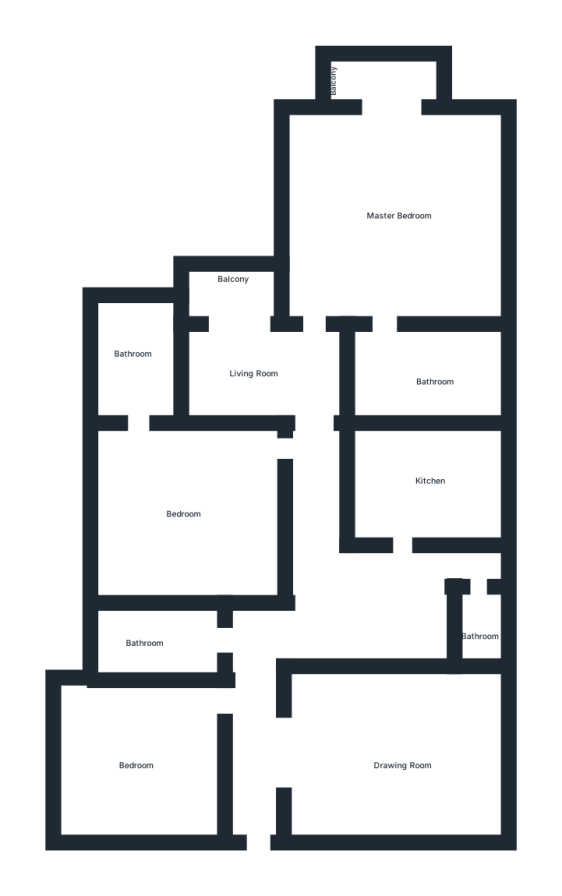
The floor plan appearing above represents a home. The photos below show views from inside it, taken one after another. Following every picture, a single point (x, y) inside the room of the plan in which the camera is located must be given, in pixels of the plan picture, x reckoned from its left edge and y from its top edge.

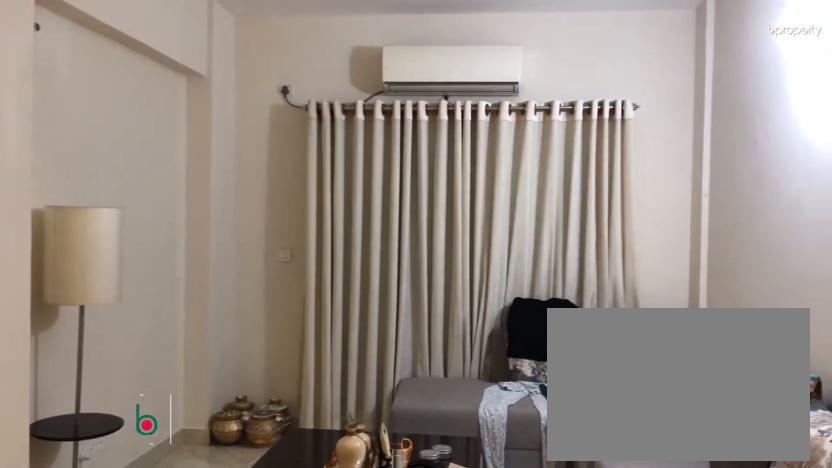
(388, 753)
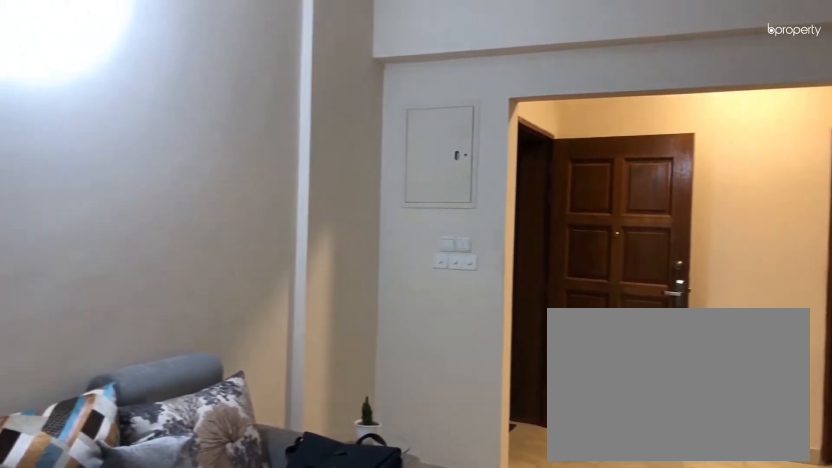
(391, 754)
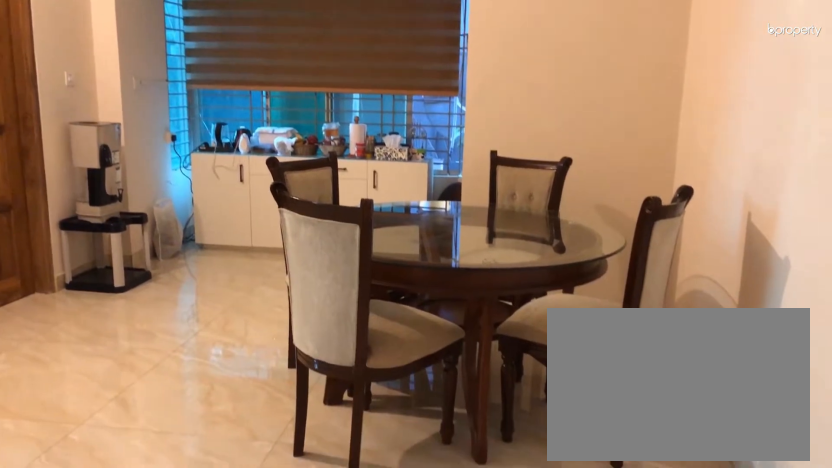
(378, 607)
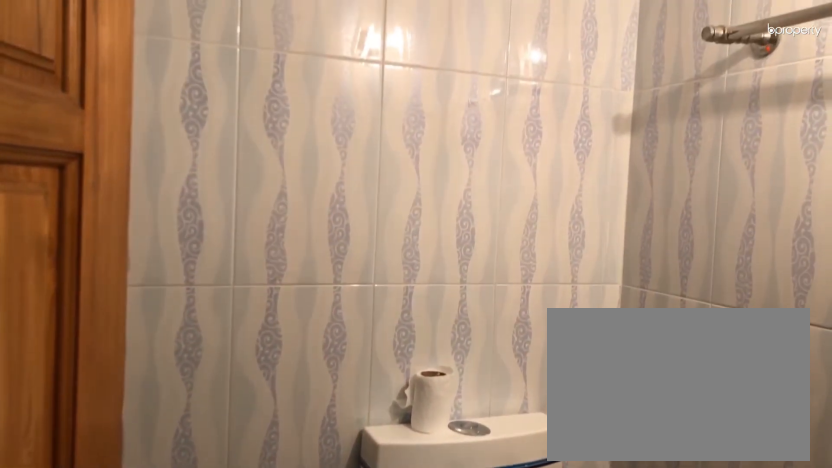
(481, 620)
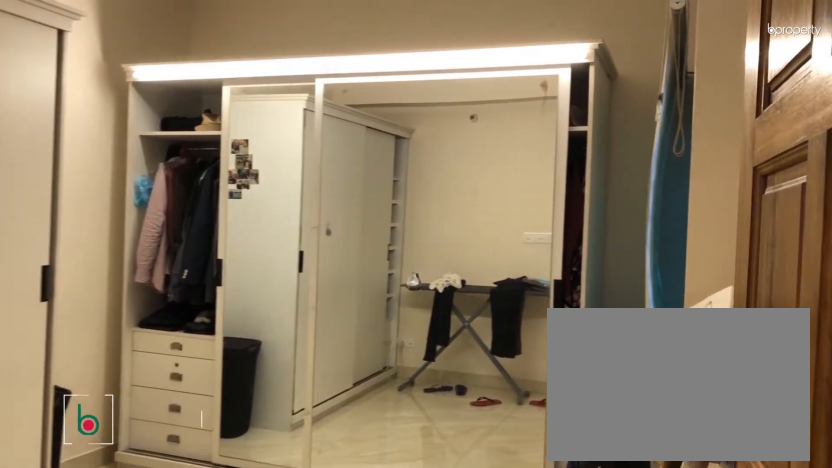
(153, 752)
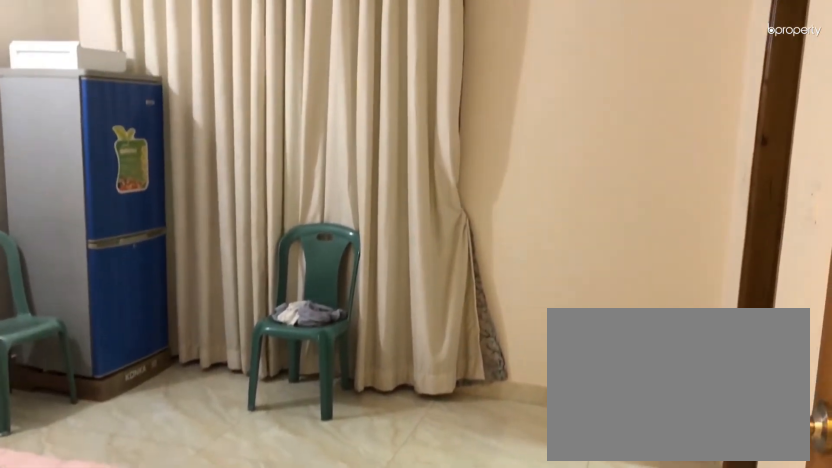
(165, 503)
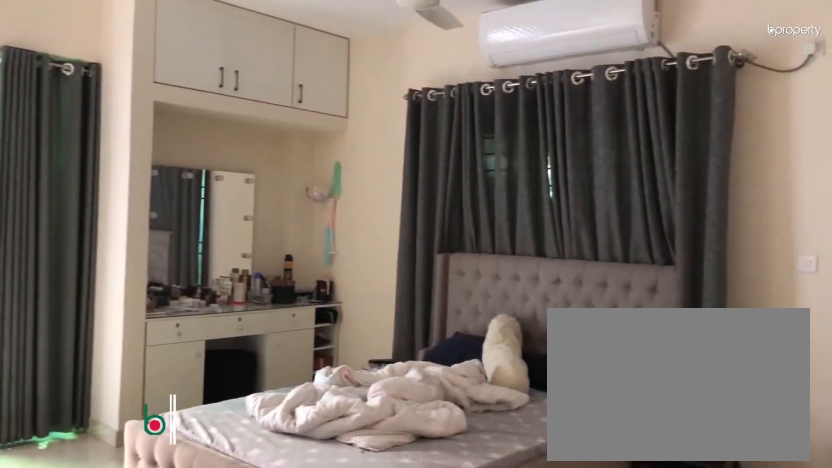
(396, 212)
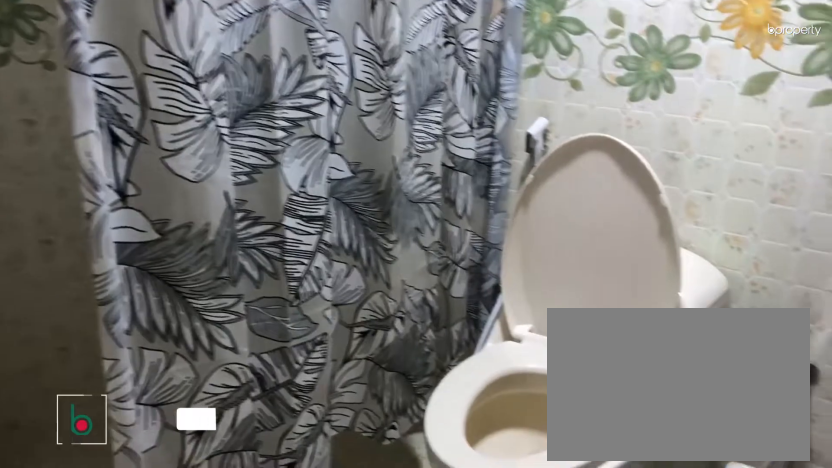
(430, 373)
